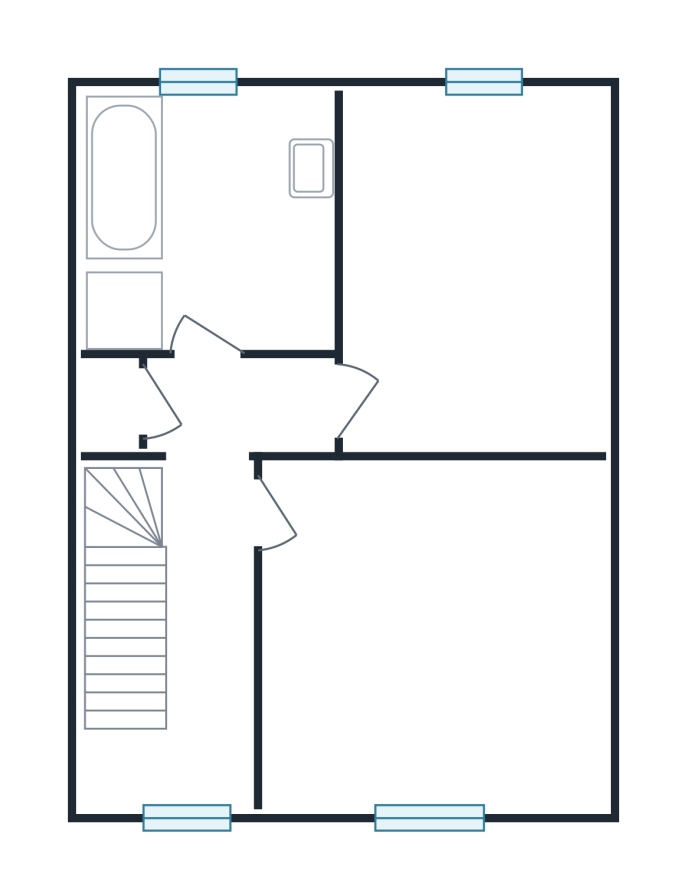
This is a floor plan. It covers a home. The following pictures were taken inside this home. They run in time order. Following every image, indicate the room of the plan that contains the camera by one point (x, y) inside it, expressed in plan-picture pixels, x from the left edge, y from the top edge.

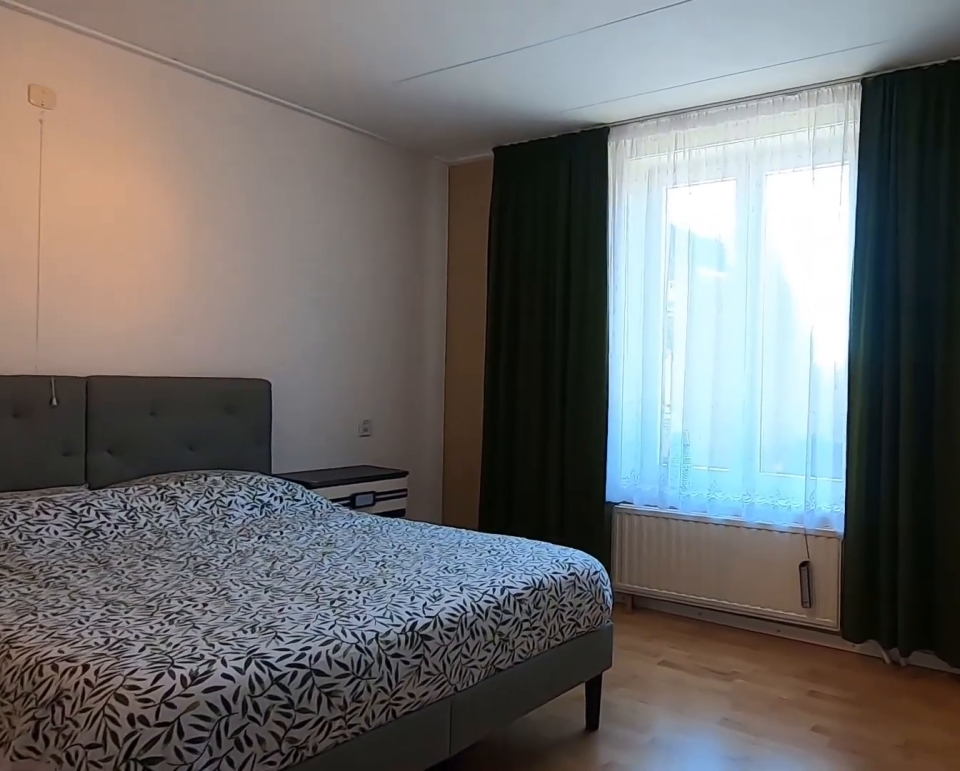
(431, 635)
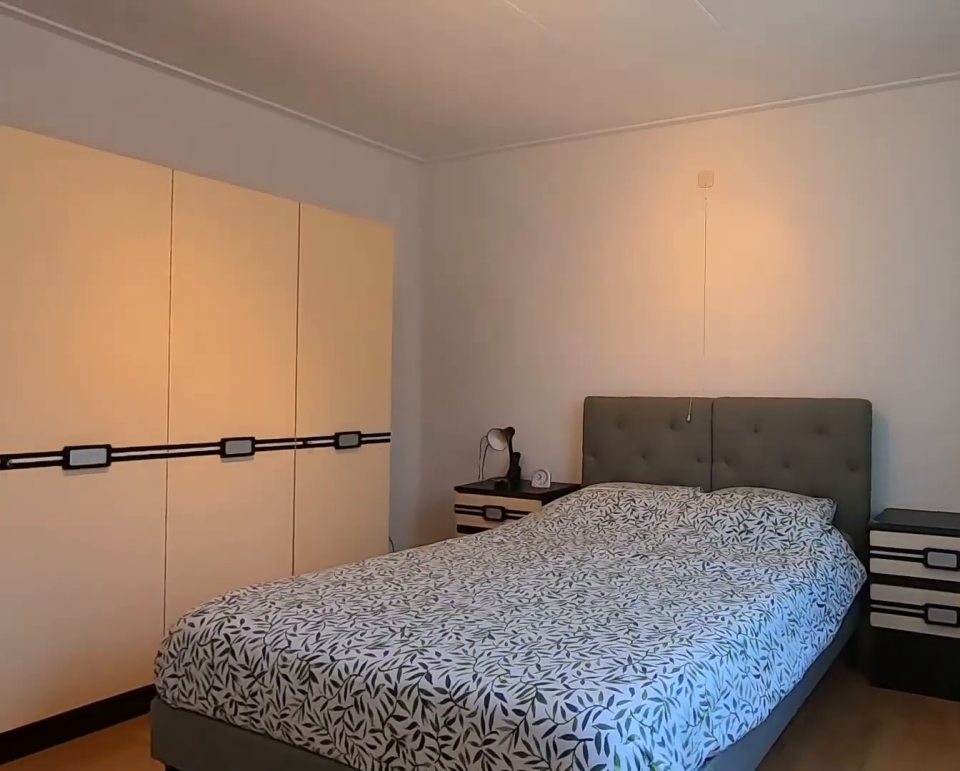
(431, 635)
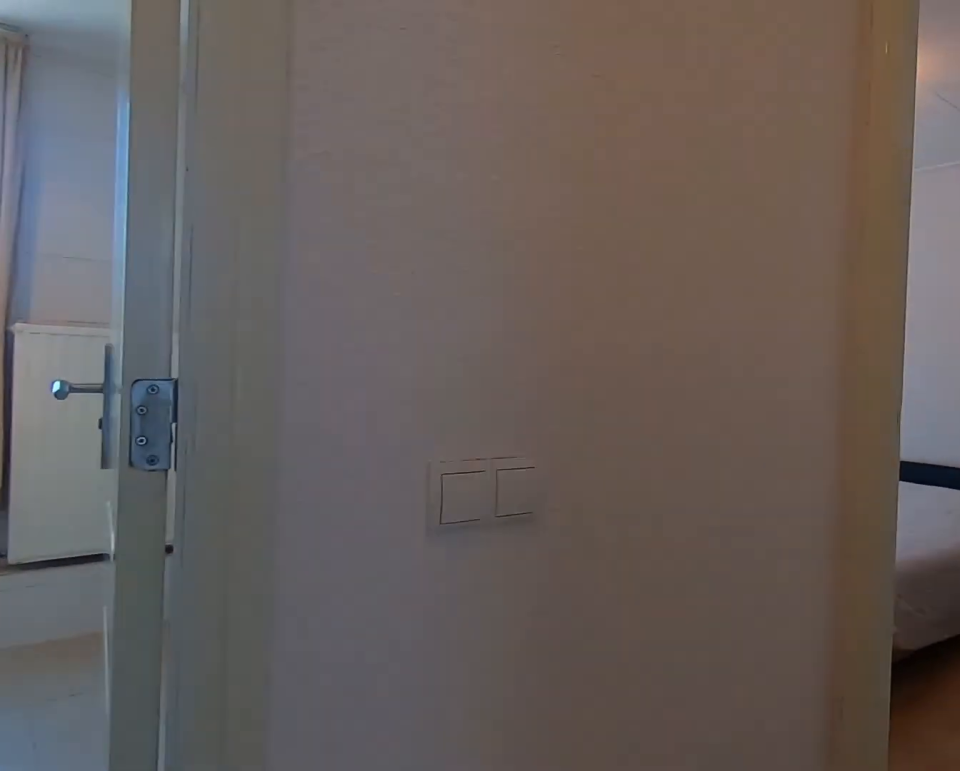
(209, 573)
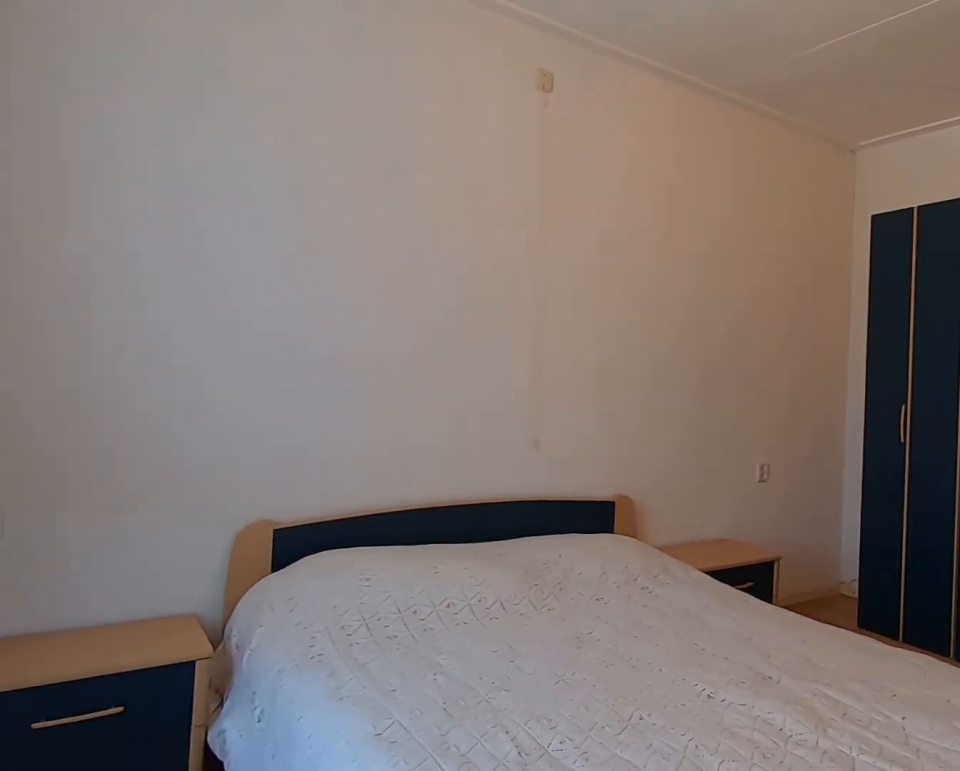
(471, 157)
